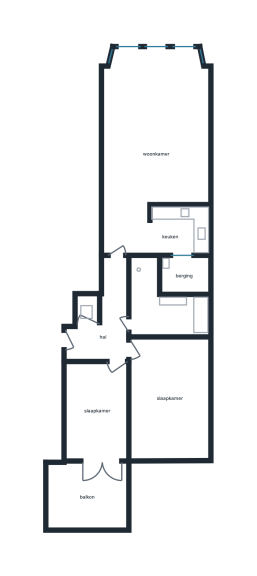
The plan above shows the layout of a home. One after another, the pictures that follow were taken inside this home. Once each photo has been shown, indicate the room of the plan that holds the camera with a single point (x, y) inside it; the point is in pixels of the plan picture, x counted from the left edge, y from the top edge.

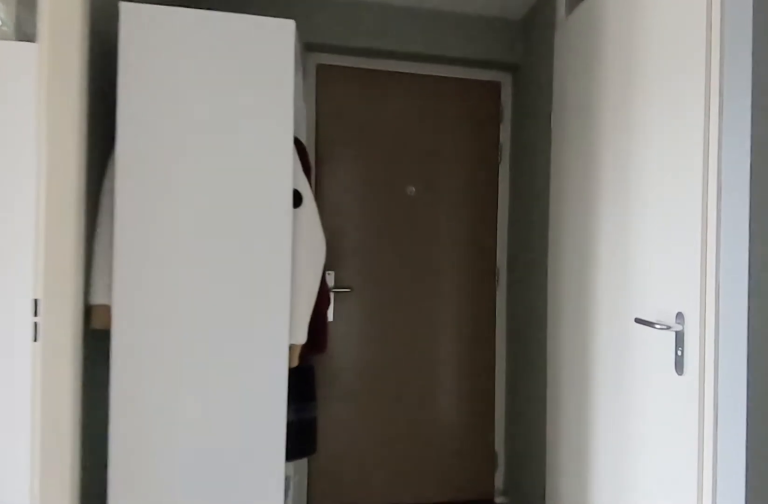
(106, 320)
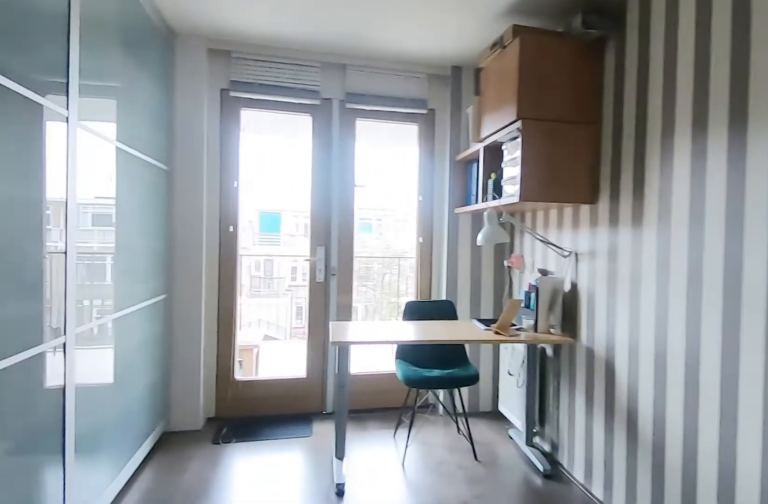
(98, 411)
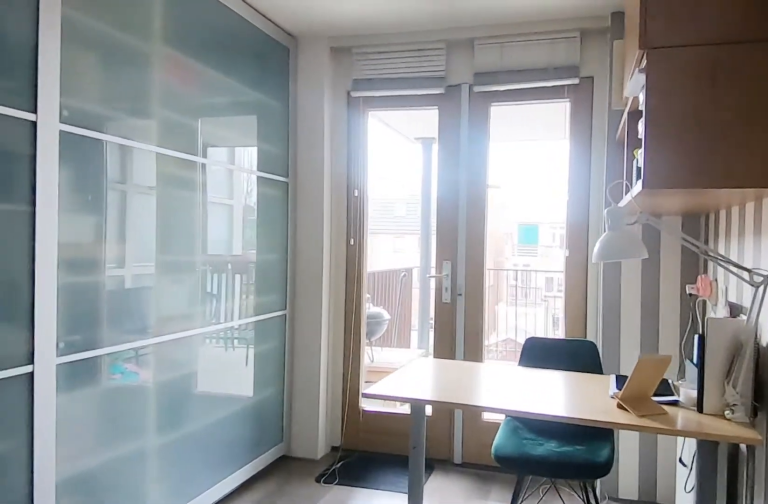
(98, 411)
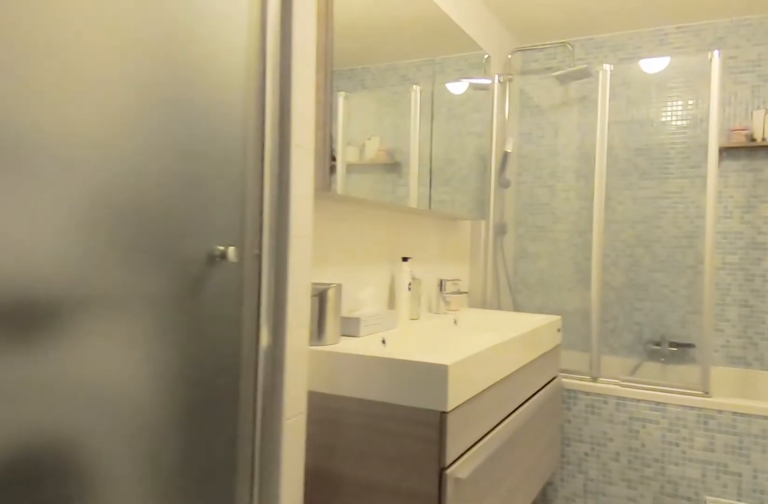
(162, 305)
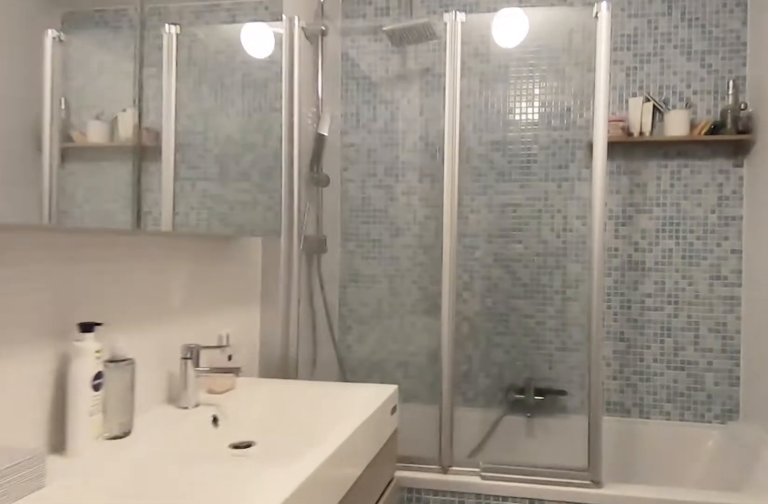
(162, 305)
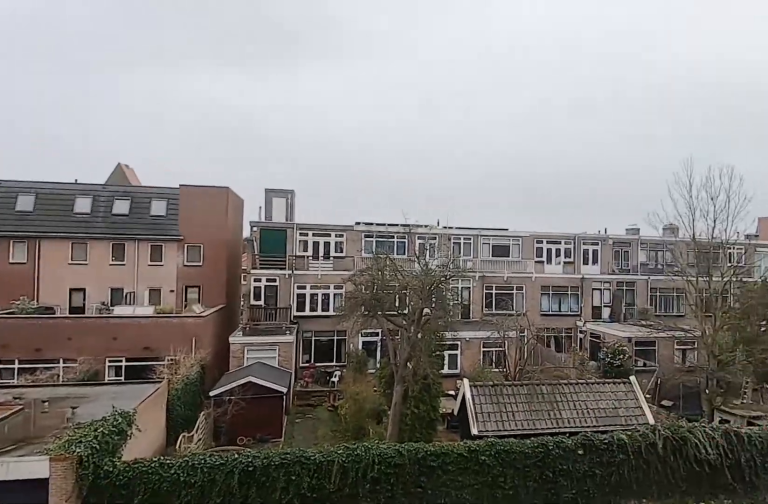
(90, 496)
